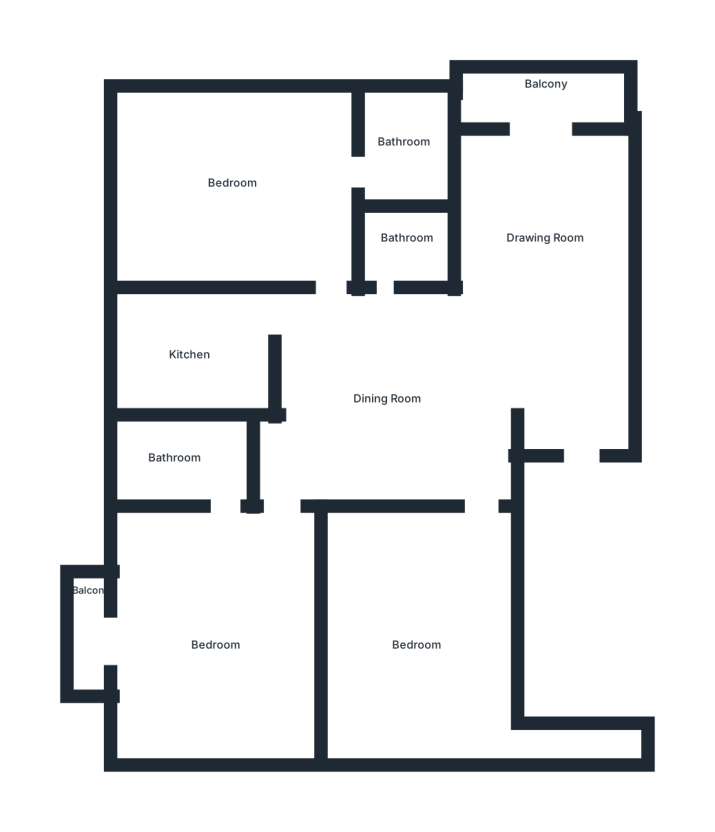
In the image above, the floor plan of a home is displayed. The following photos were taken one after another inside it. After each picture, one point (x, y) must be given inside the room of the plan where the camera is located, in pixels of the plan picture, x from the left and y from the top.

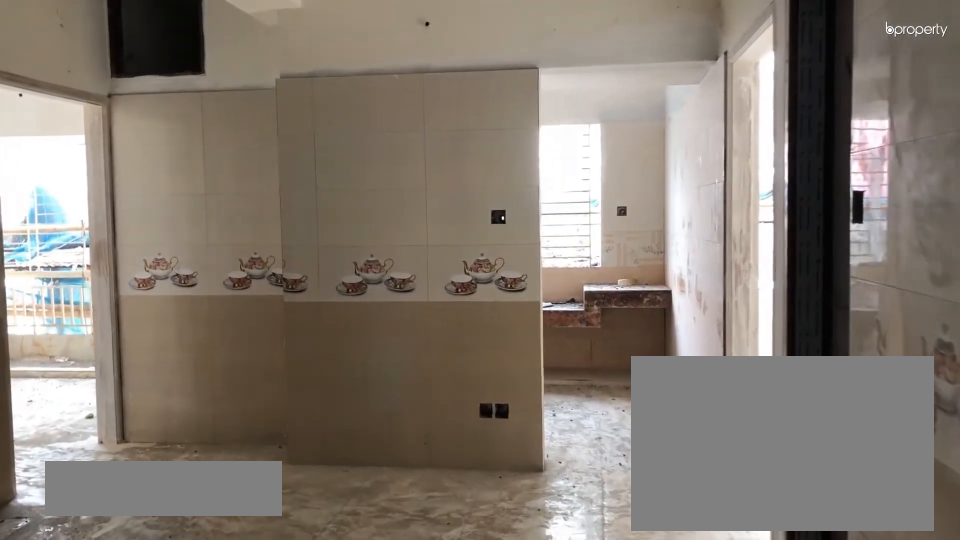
(387, 400)
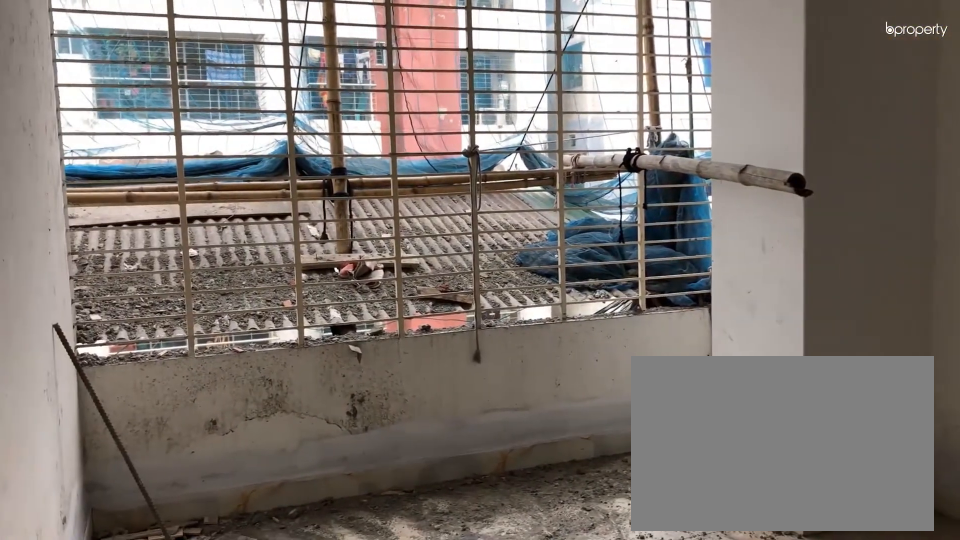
(228, 188)
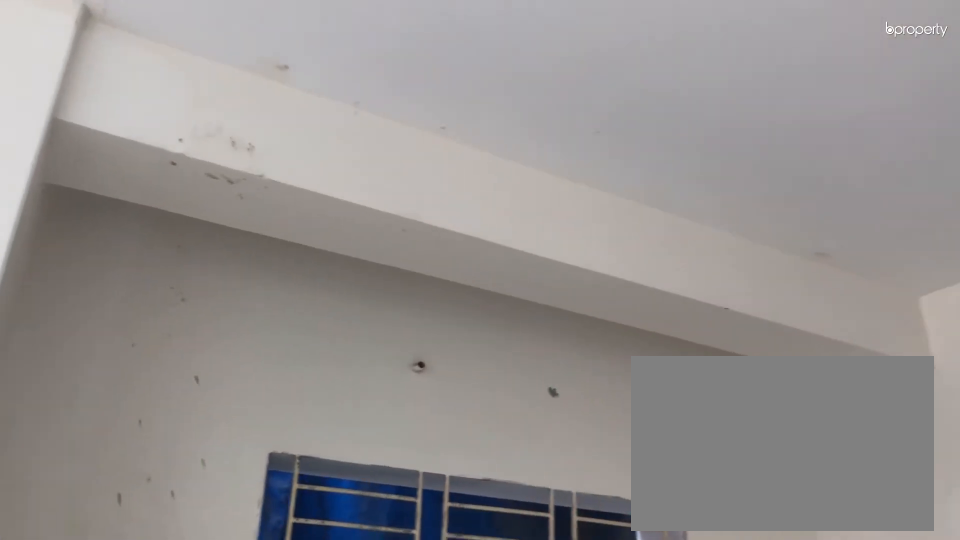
(228, 188)
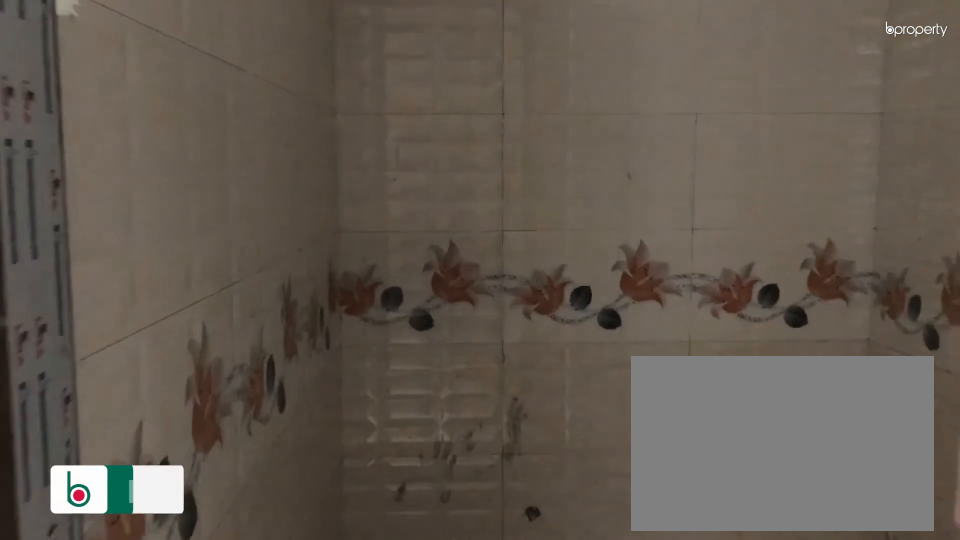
(405, 248)
